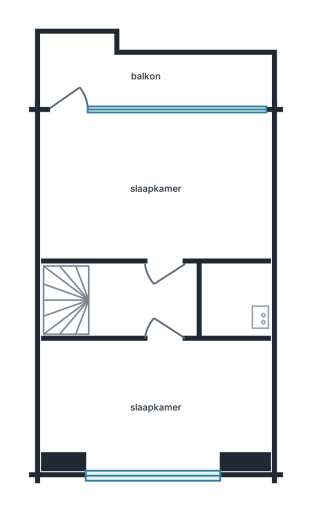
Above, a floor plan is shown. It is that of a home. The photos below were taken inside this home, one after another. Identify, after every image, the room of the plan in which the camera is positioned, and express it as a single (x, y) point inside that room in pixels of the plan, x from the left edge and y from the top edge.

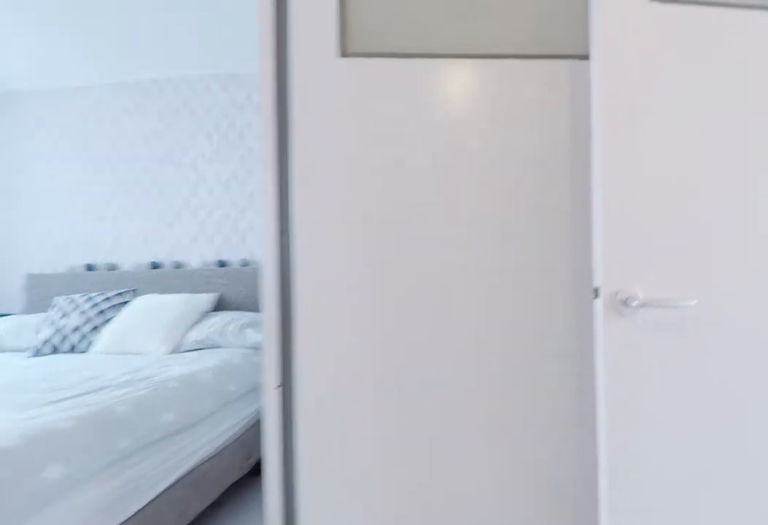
(142, 300)
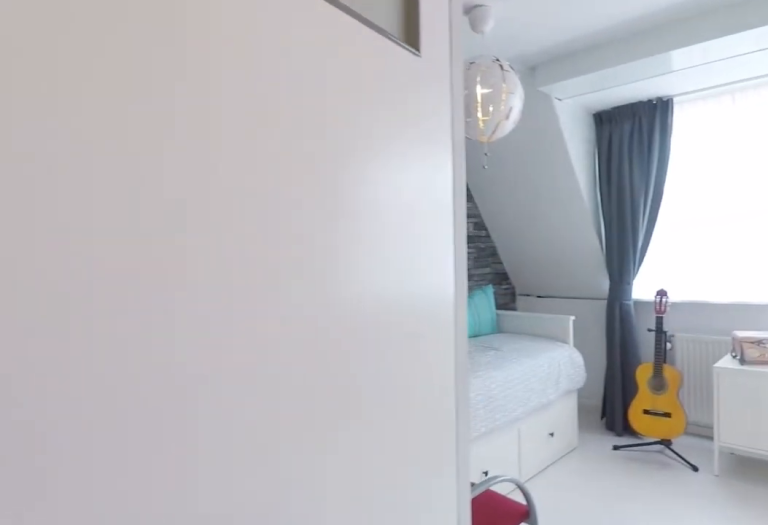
(142, 300)
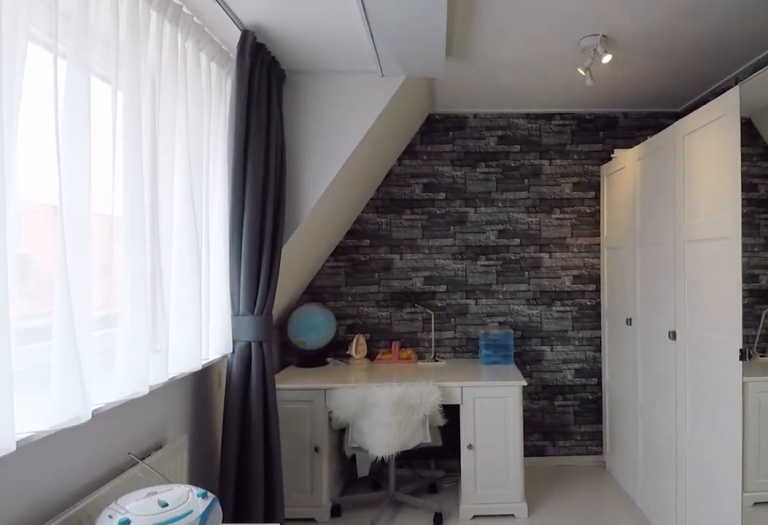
(155, 403)
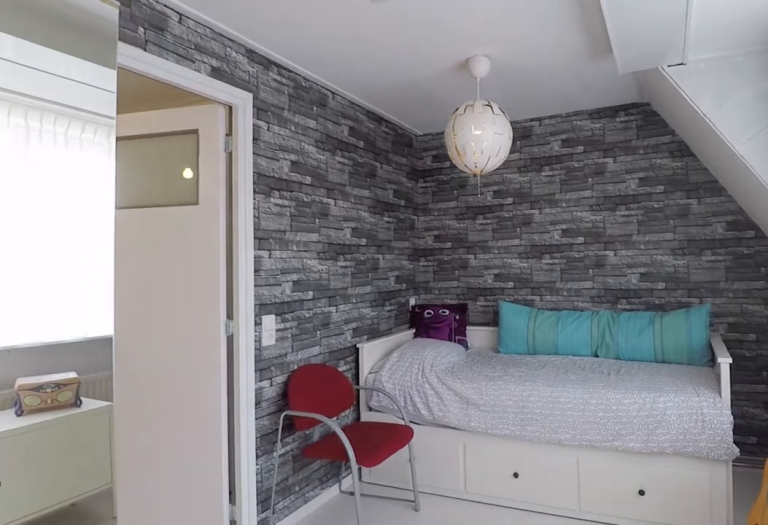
(155, 403)
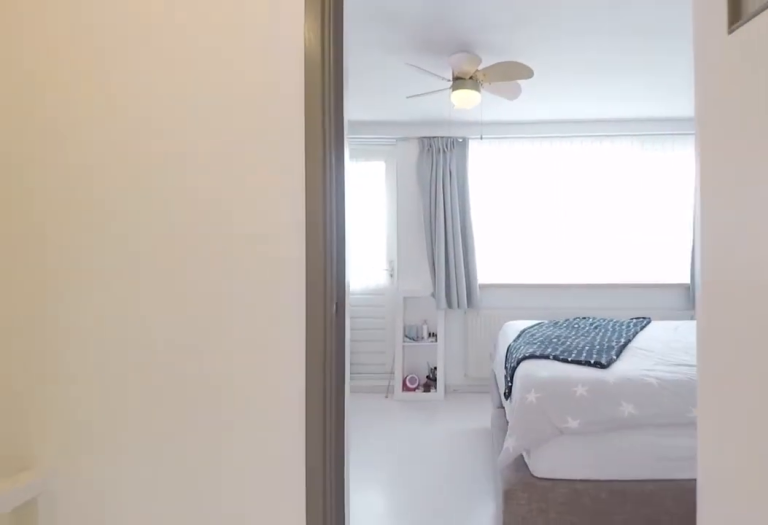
(141, 302)
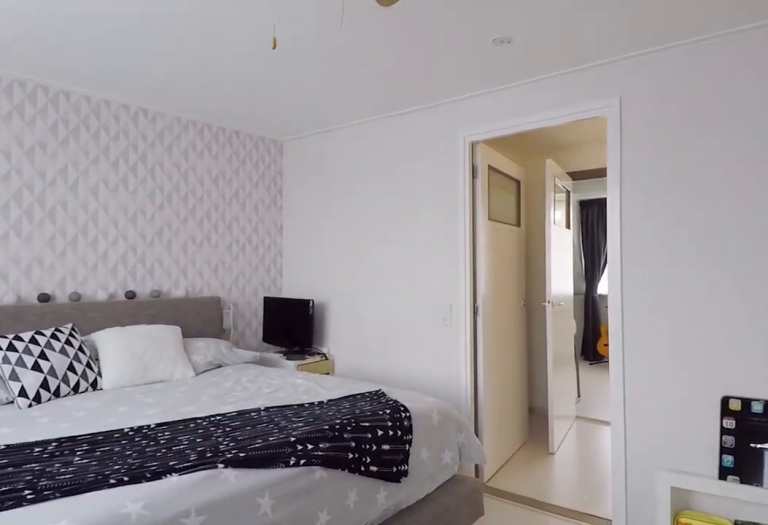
(156, 186)
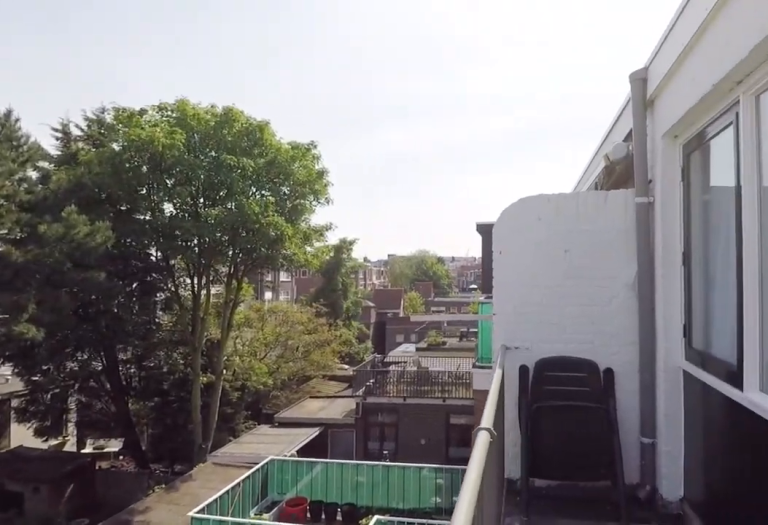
(145, 74)
